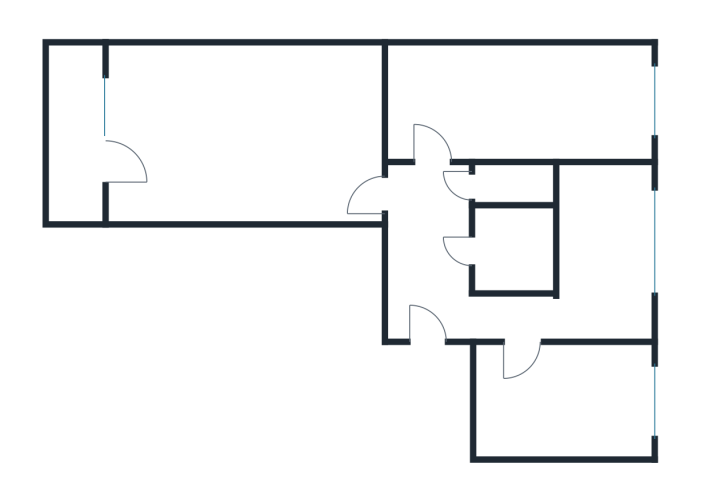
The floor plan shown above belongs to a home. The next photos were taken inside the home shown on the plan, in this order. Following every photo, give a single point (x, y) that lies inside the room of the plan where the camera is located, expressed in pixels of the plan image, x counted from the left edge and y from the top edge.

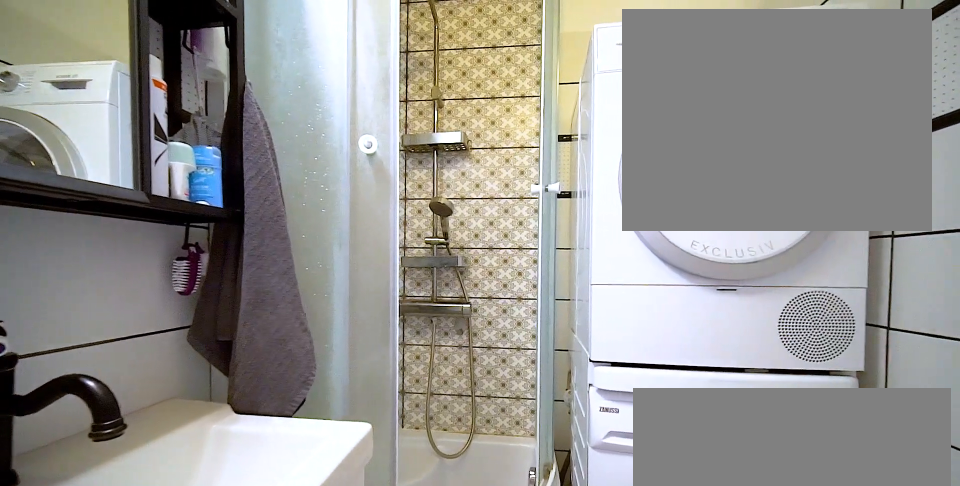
(512, 250)
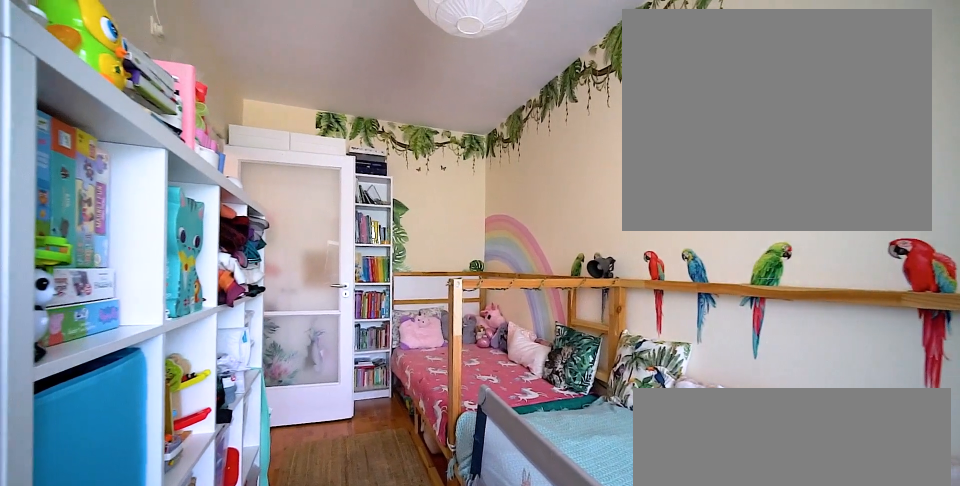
(537, 103)
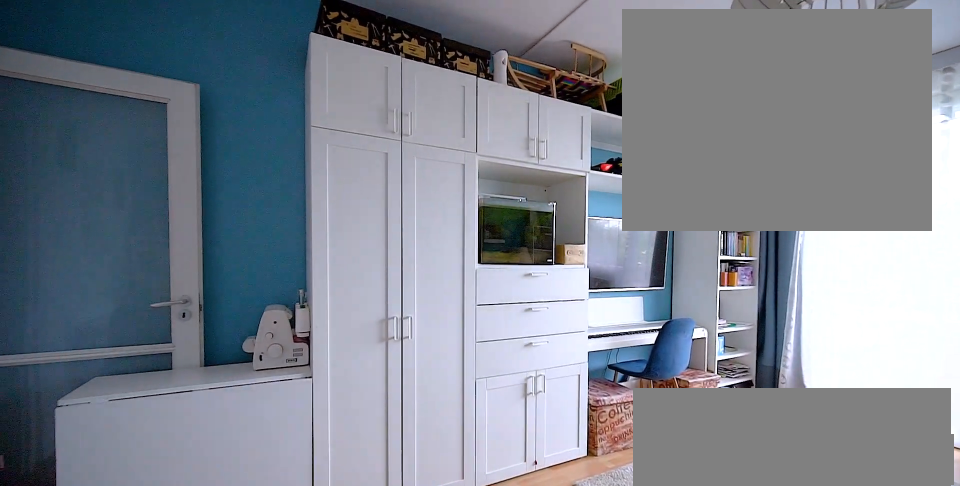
(251, 135)
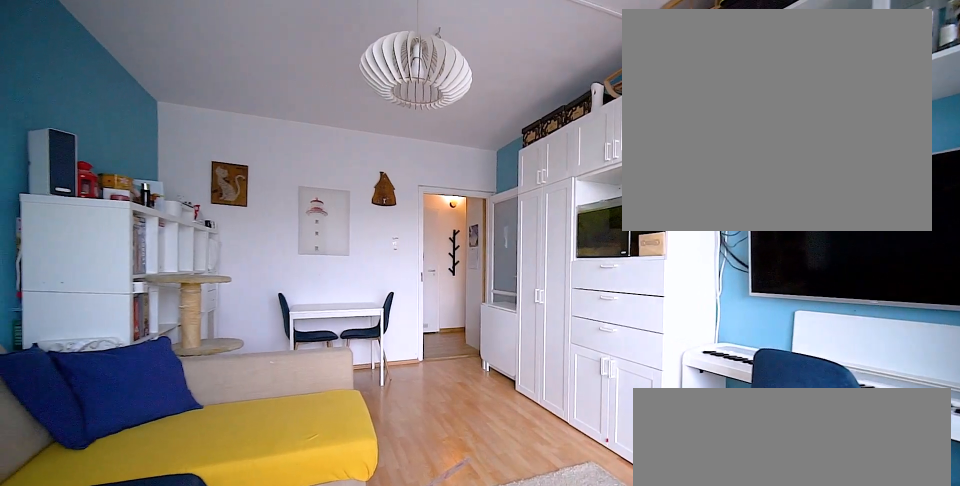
(251, 135)
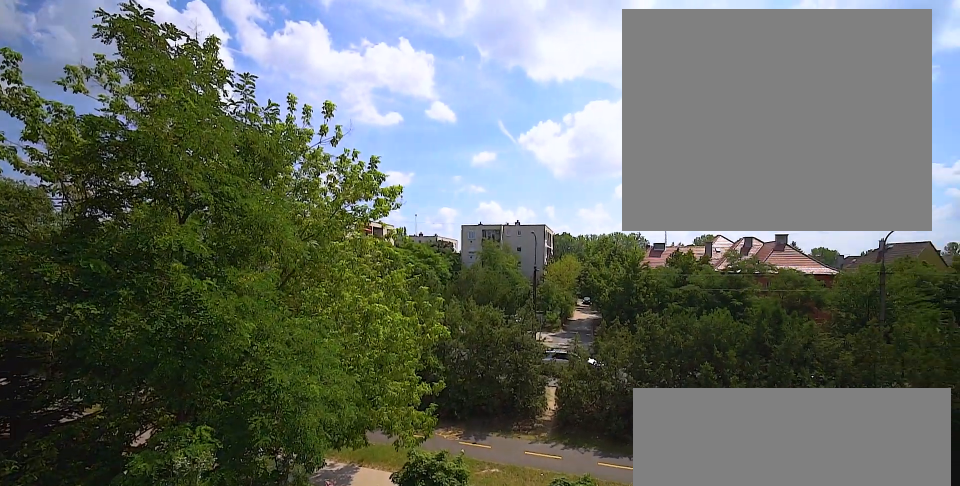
(77, 134)
